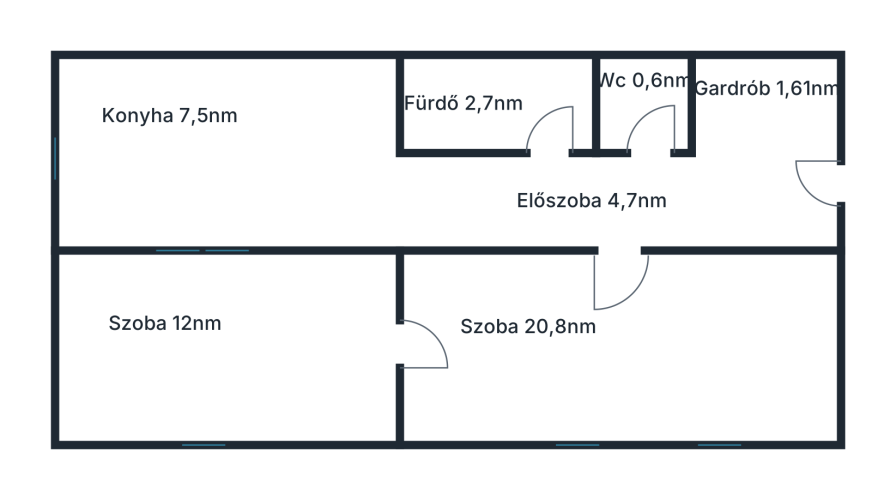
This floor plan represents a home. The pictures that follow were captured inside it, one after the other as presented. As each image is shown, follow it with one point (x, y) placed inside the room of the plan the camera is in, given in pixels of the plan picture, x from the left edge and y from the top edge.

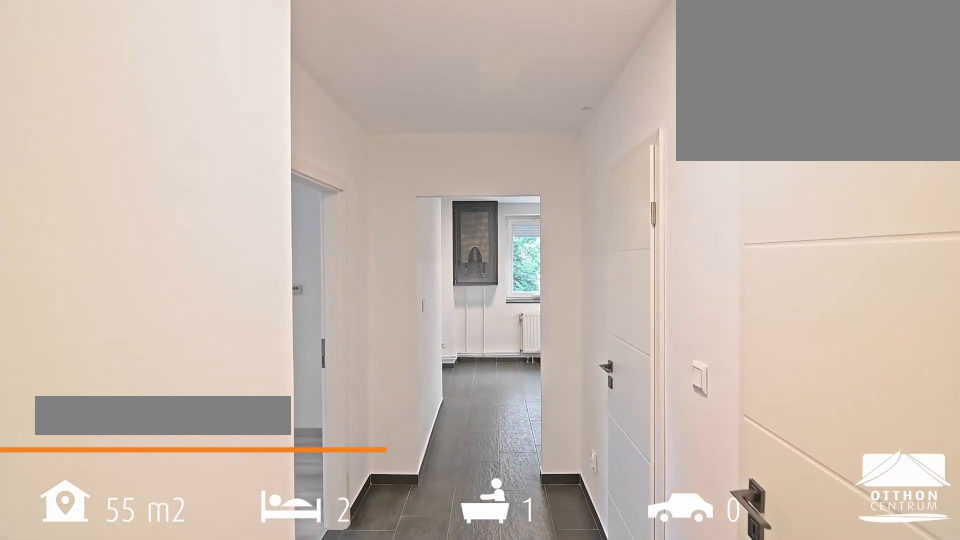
(767, 153)
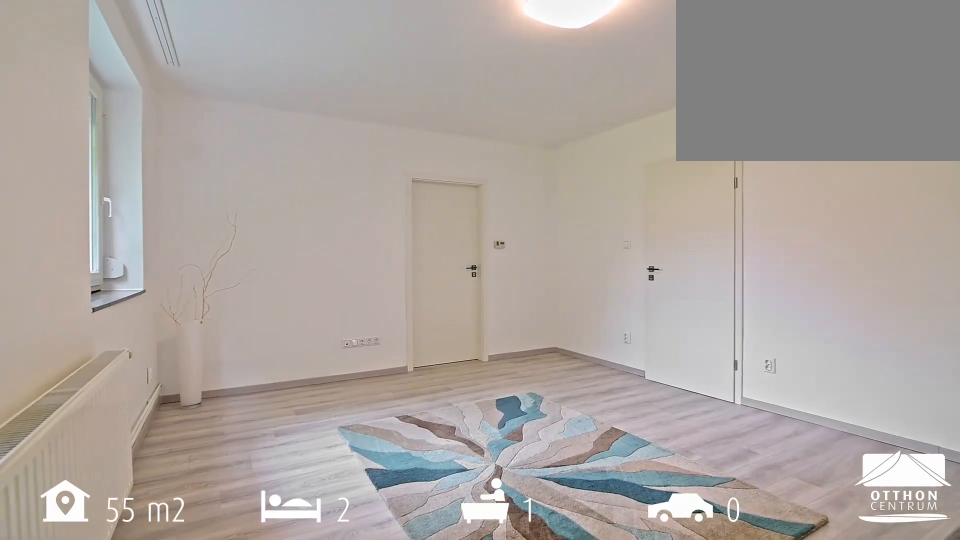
(618, 349)
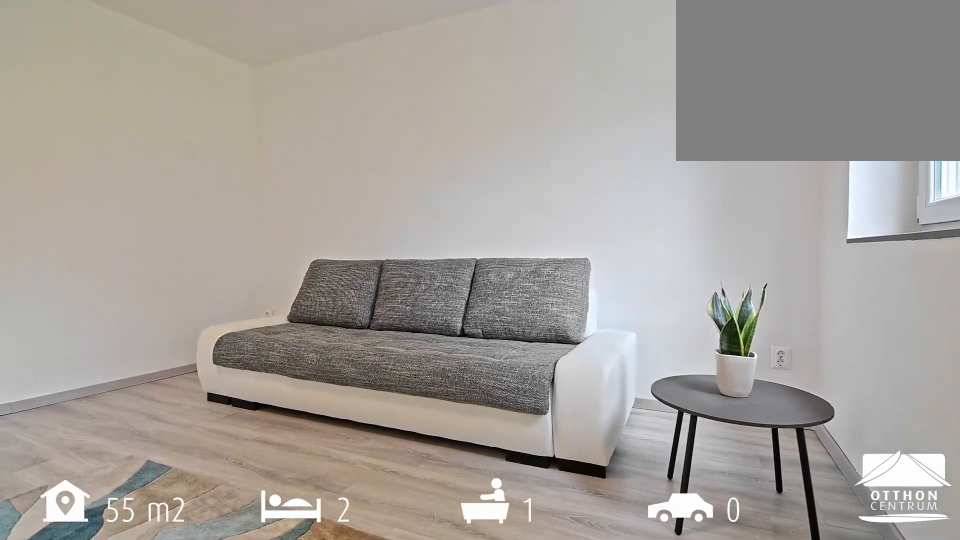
(618, 349)
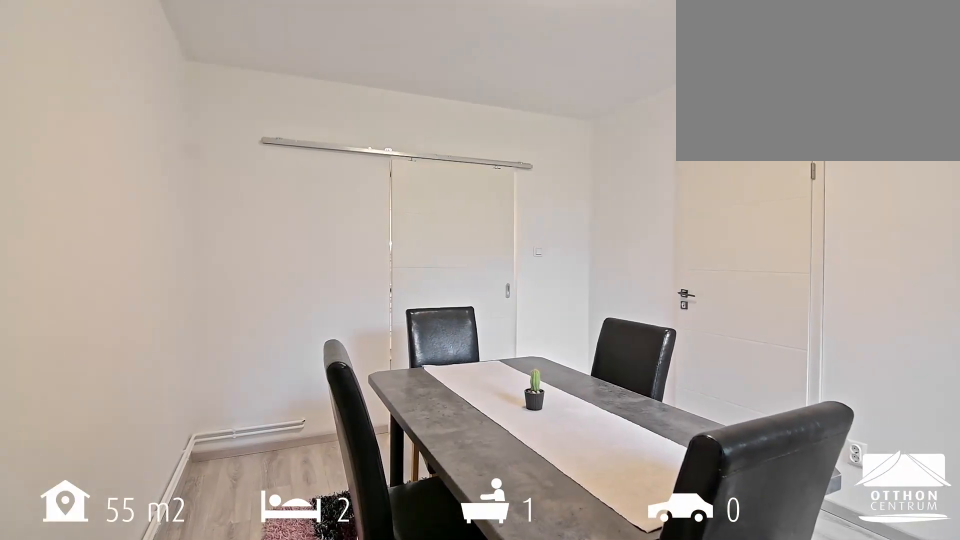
(224, 349)
